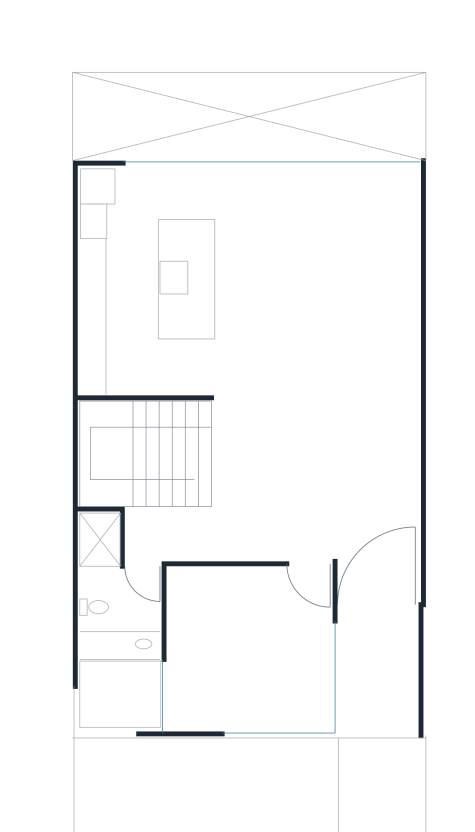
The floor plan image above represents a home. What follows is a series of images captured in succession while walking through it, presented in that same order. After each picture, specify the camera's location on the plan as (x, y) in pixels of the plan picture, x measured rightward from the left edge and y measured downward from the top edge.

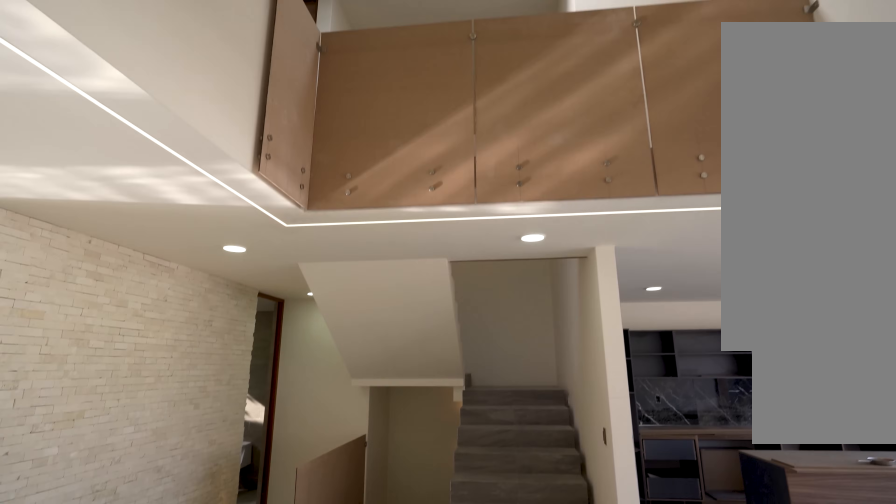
(386, 439)
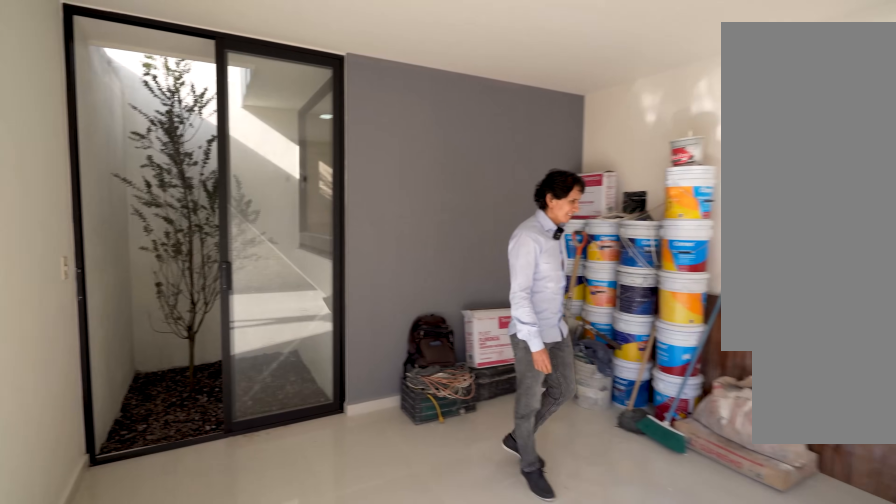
(308, 604)
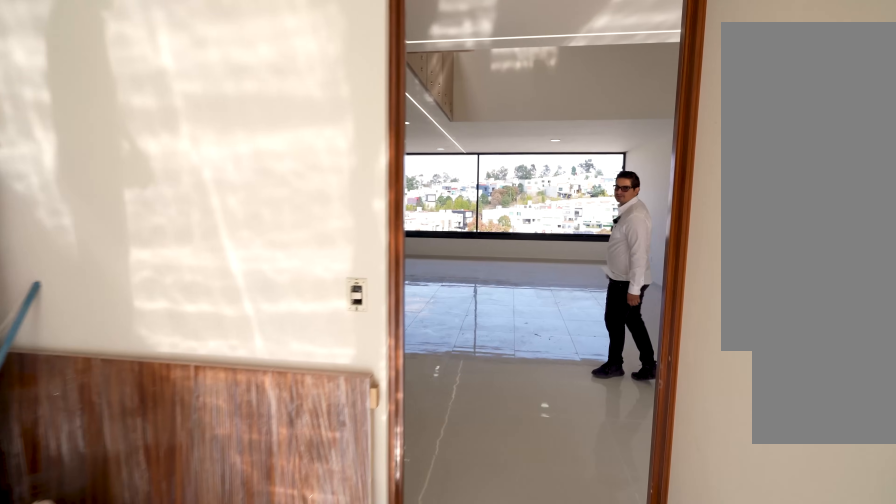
(311, 570)
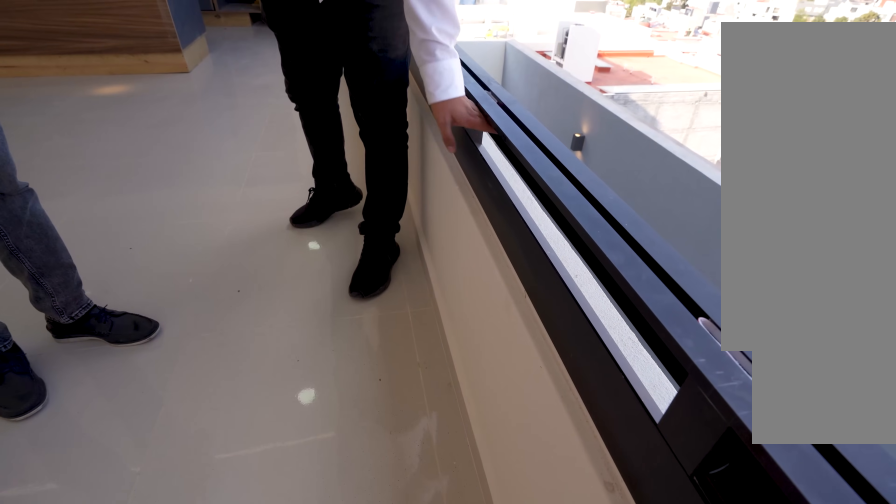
(380, 196)
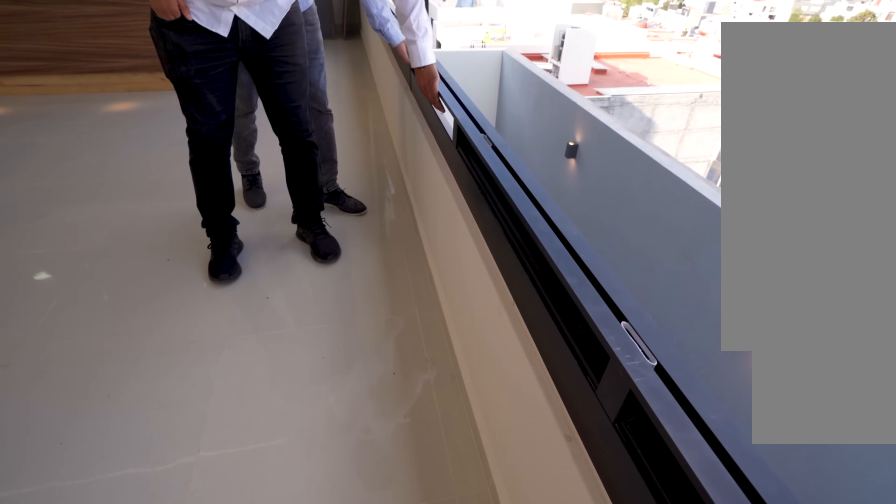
(380, 196)
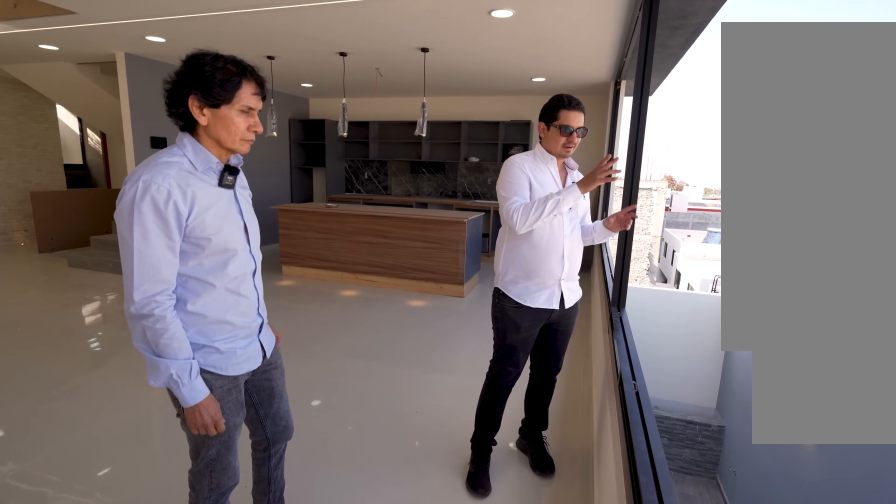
(380, 195)
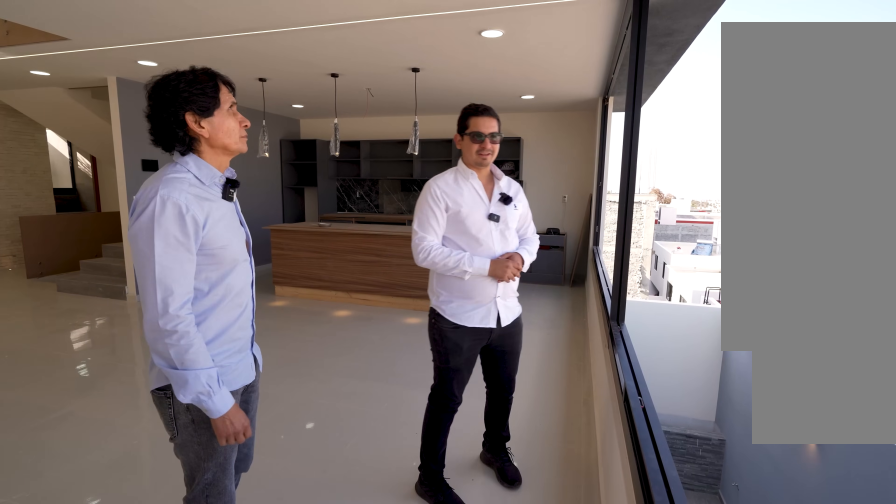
(380, 195)
